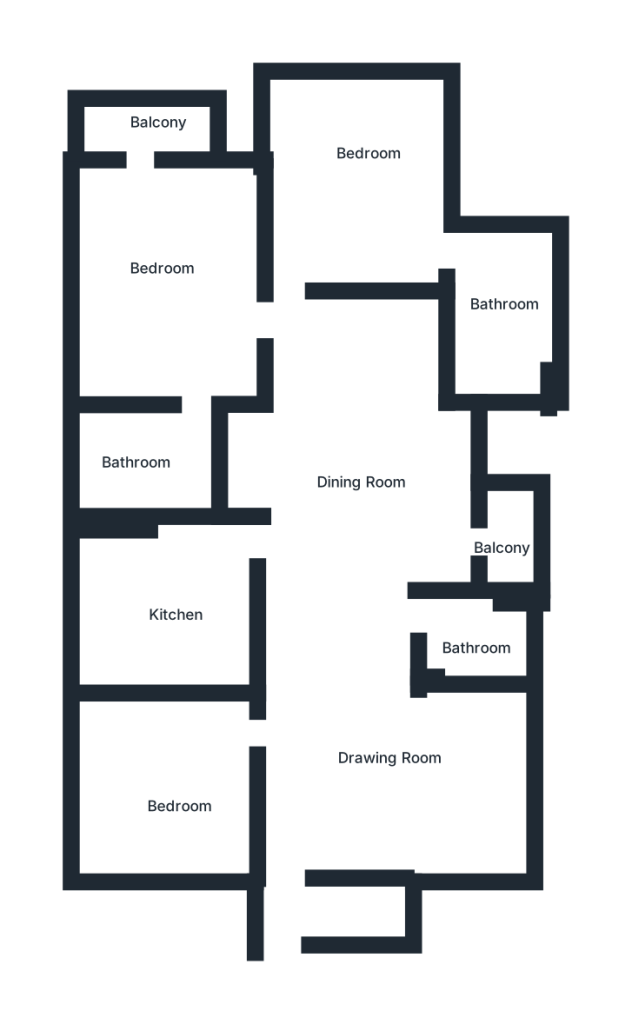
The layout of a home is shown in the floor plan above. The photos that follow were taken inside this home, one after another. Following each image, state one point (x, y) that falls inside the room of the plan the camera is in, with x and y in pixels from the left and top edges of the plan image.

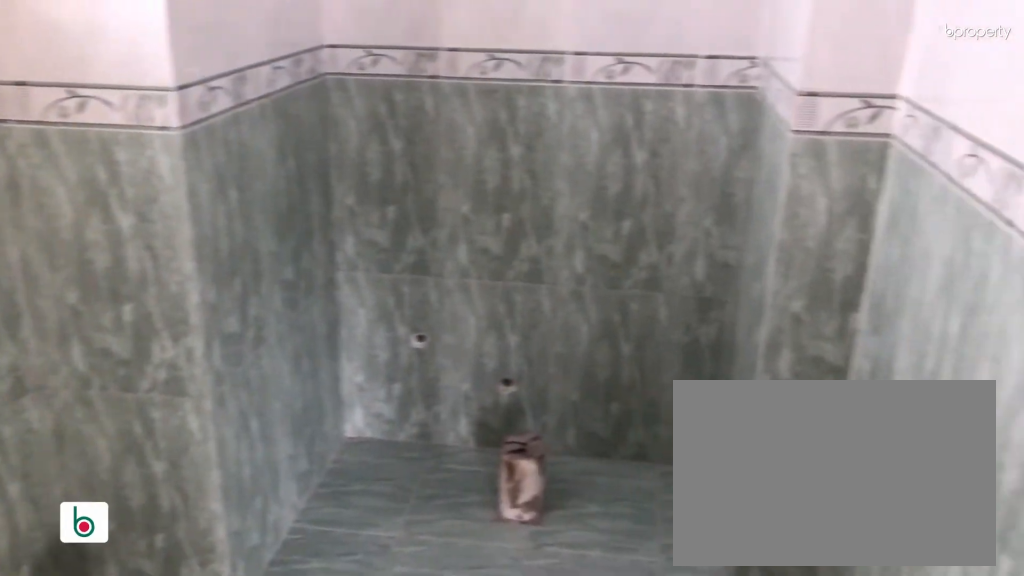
(500, 285)
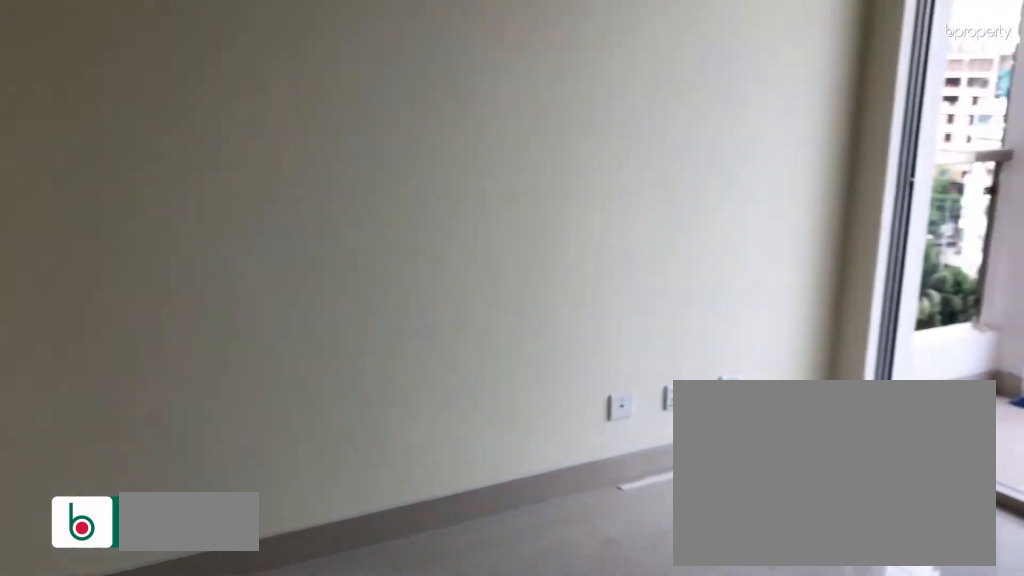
(180, 295)
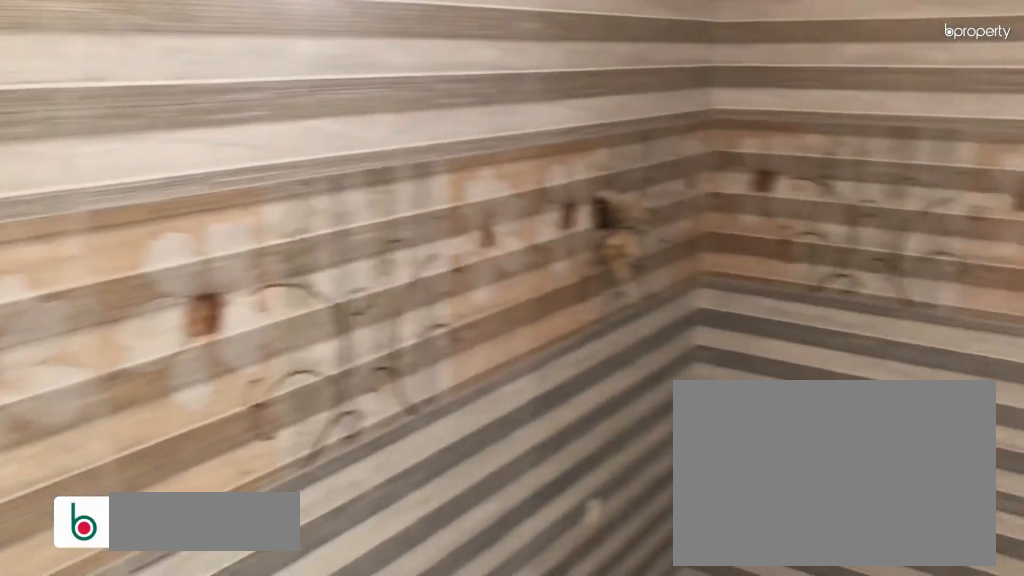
(162, 474)
